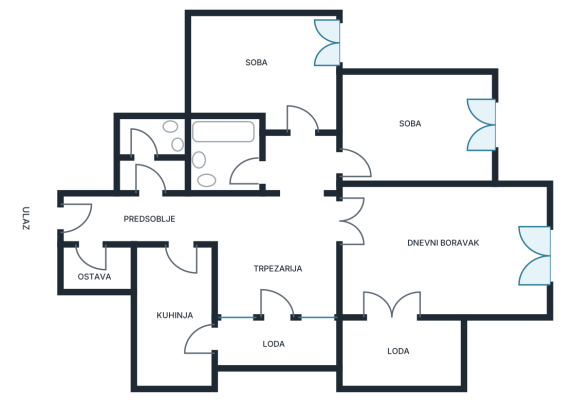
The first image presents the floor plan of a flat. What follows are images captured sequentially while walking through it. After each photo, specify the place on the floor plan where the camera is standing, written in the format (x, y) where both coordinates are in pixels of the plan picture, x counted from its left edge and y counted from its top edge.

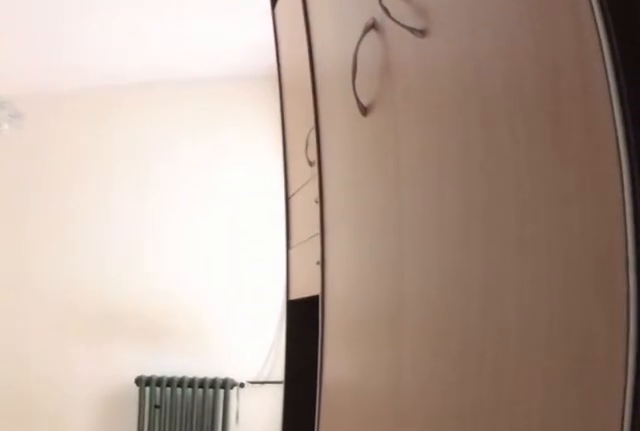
(303, 176)
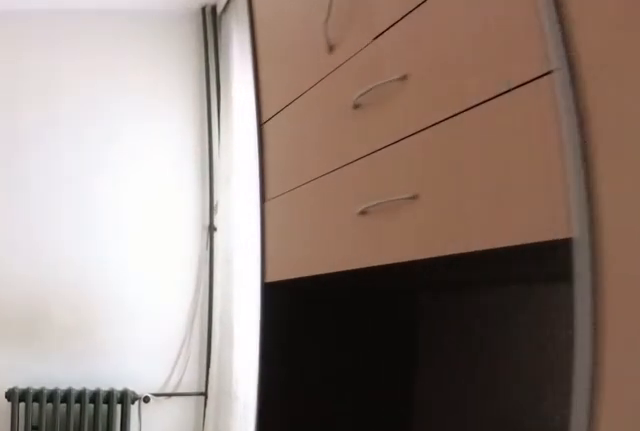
(302, 140)
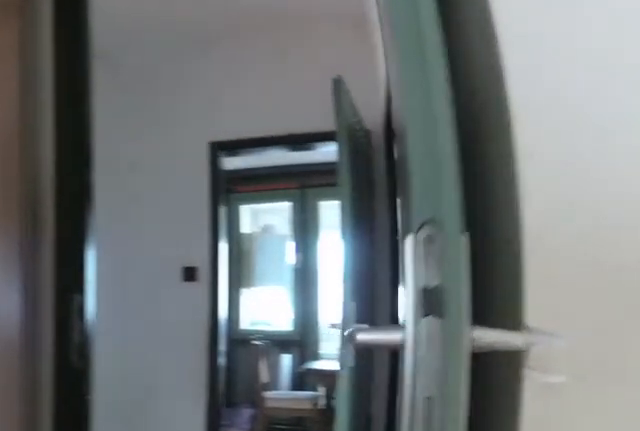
(282, 88)
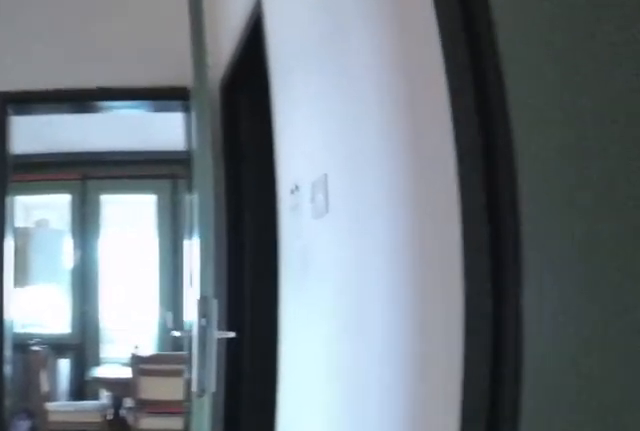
(306, 113)
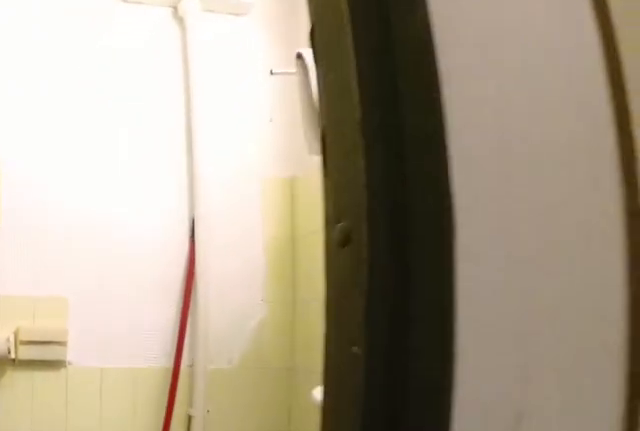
(150, 201)
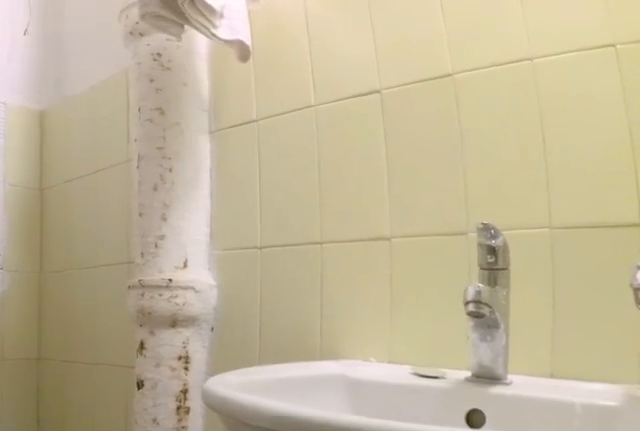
(150, 176)
